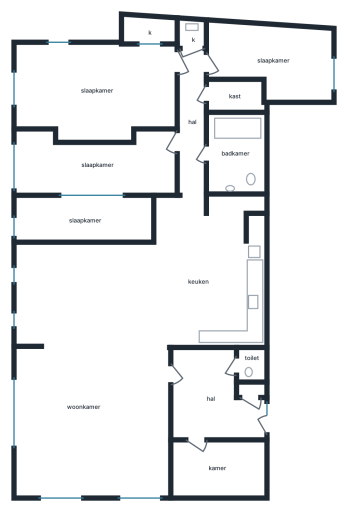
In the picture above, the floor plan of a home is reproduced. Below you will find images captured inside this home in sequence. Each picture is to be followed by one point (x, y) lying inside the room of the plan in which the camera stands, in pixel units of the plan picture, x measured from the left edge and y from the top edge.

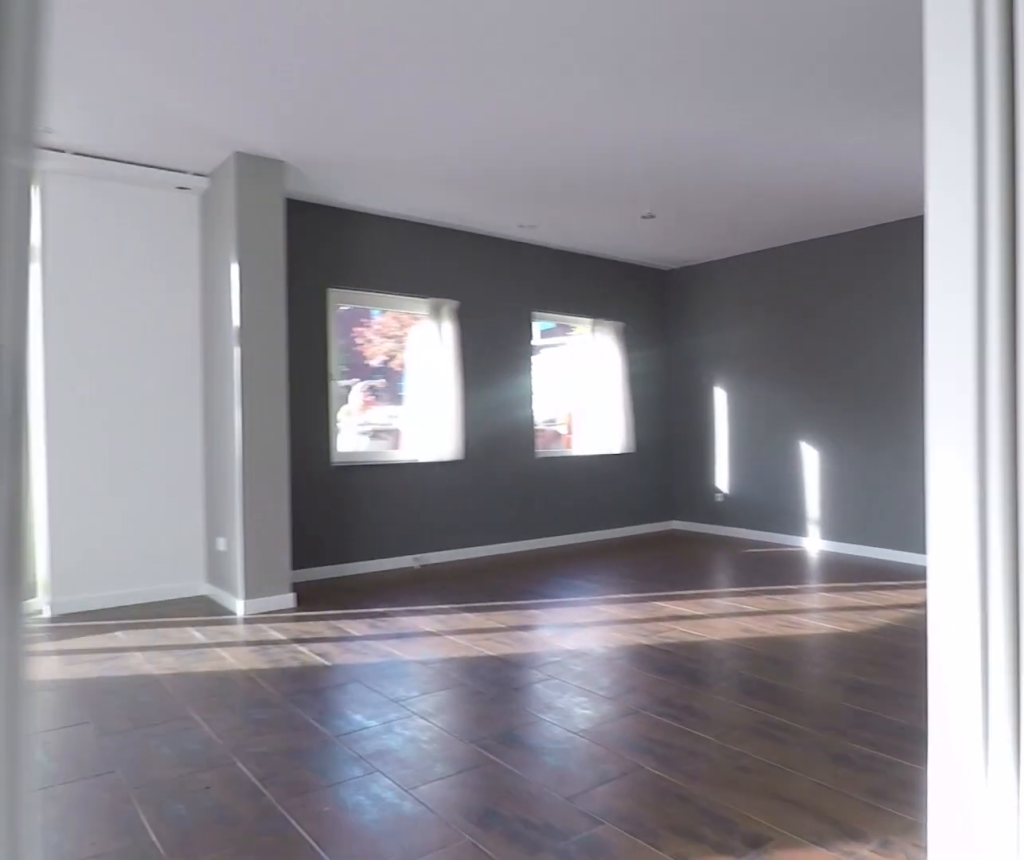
(210, 397)
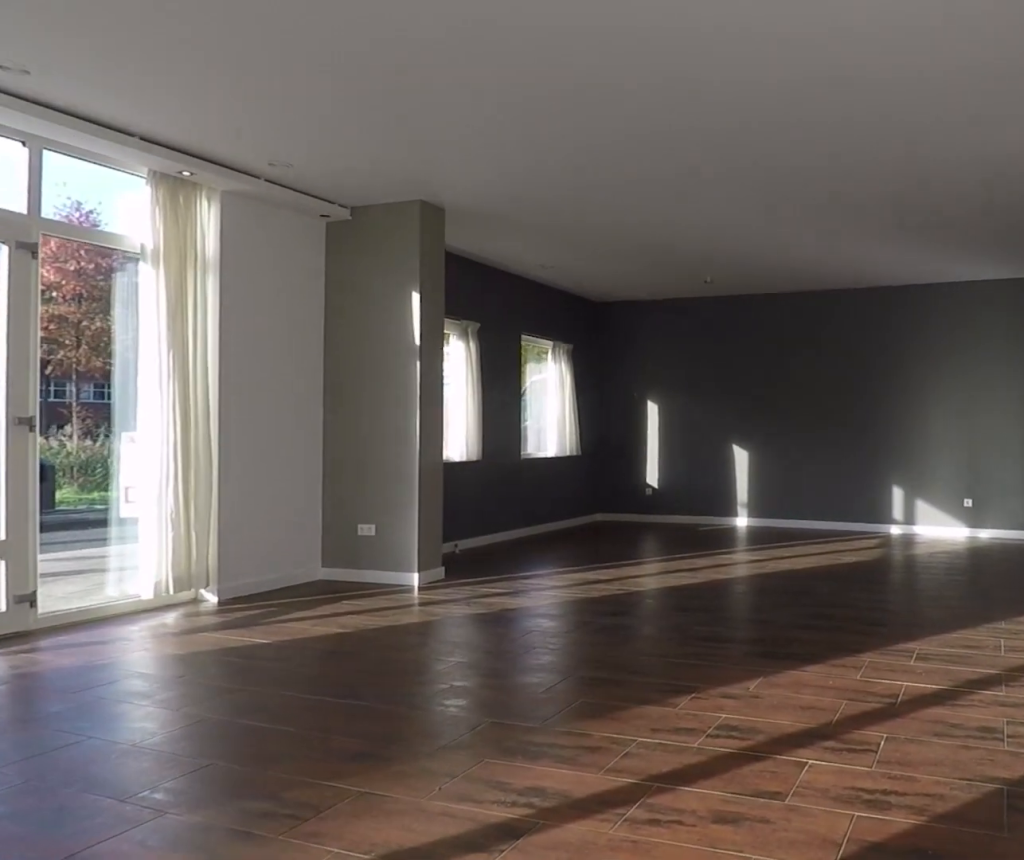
(91, 371)
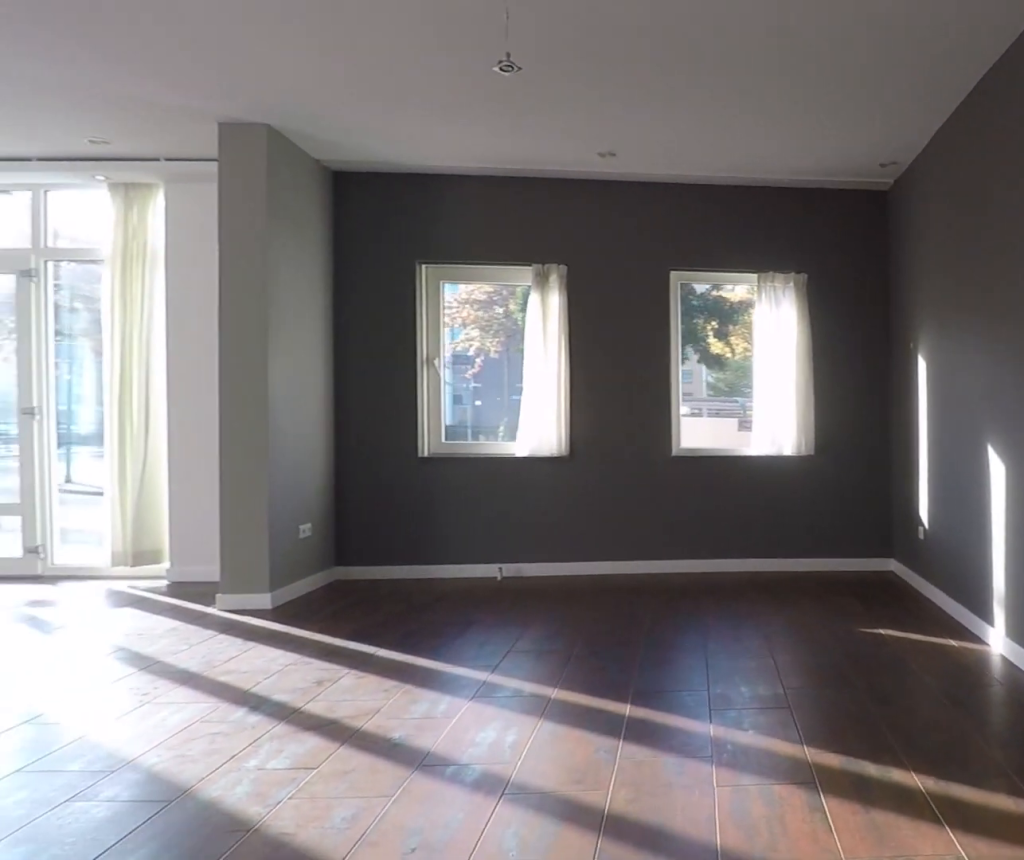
(91, 371)
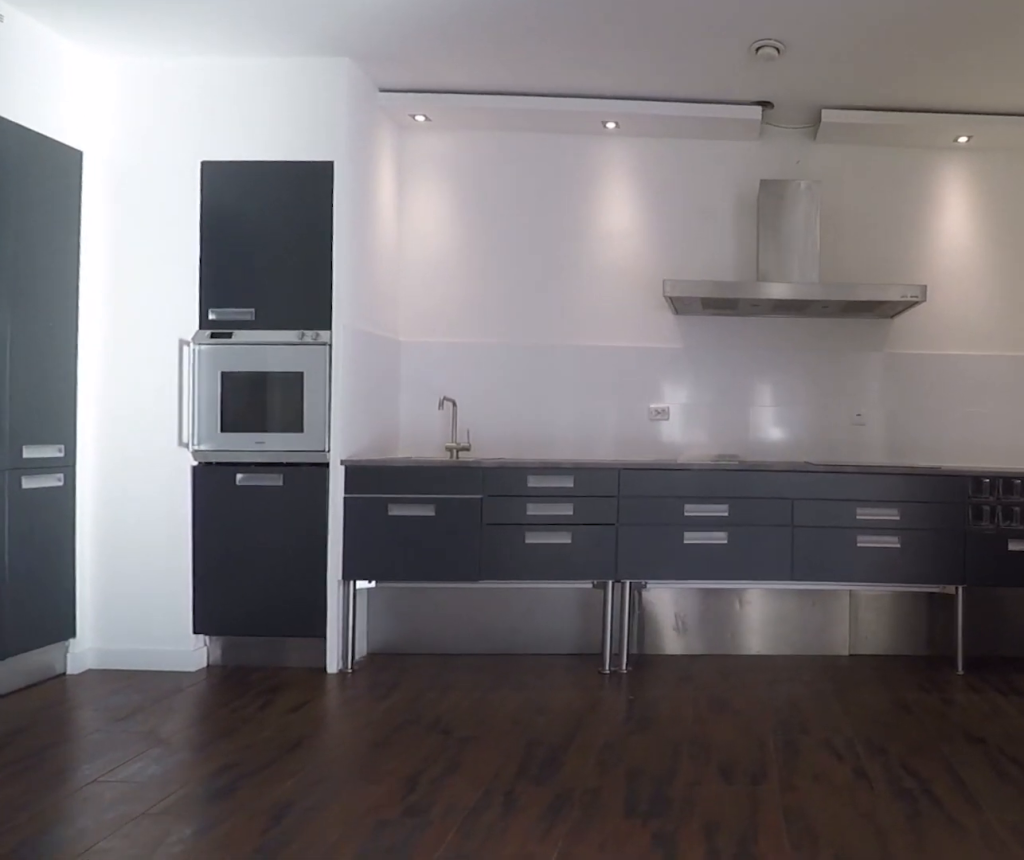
(210, 273)
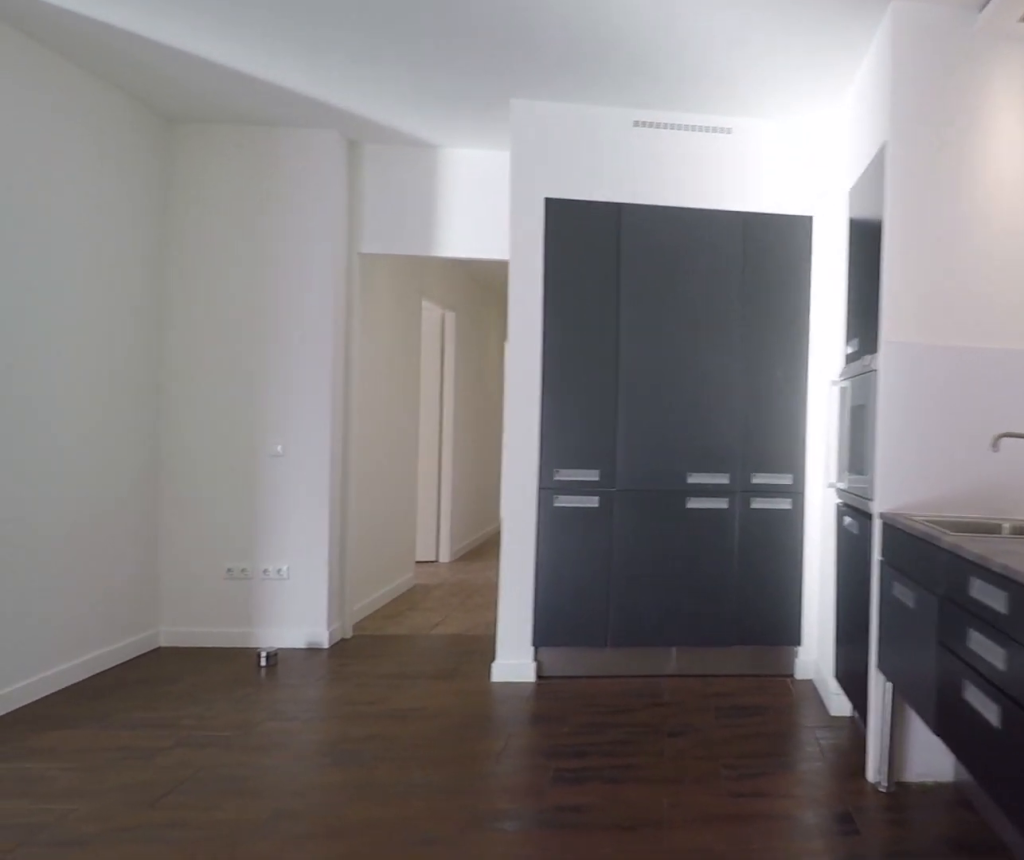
(210, 273)
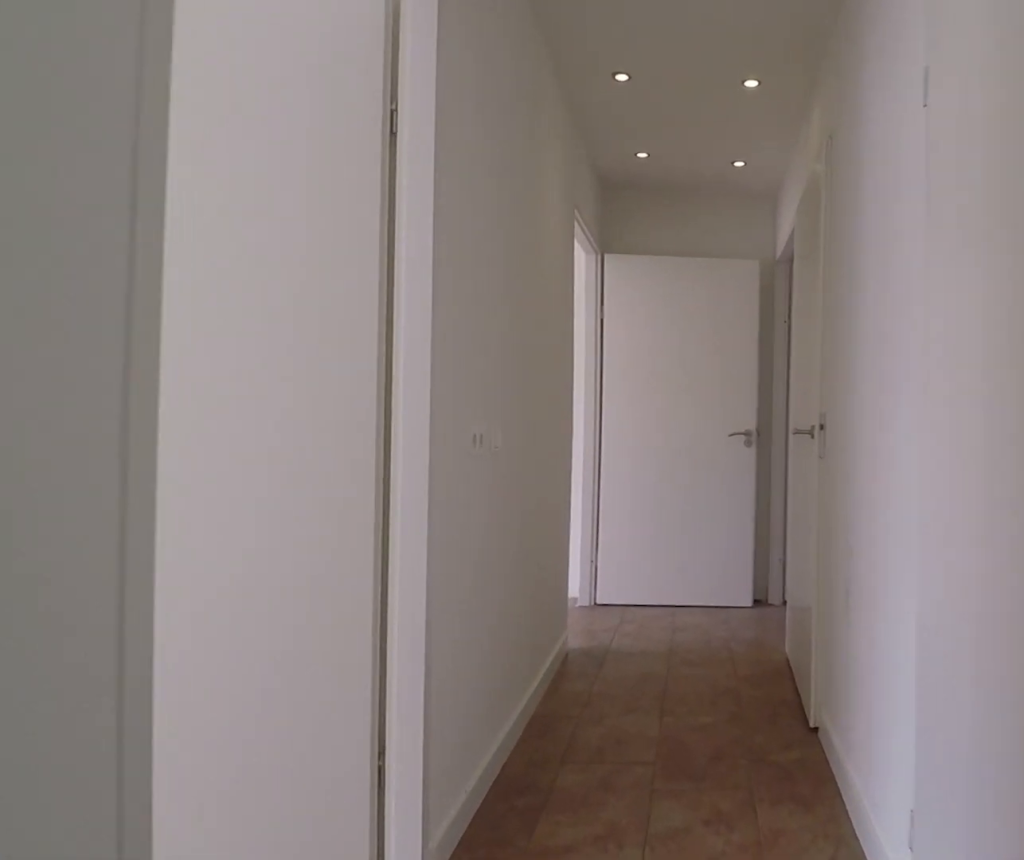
(192, 120)
